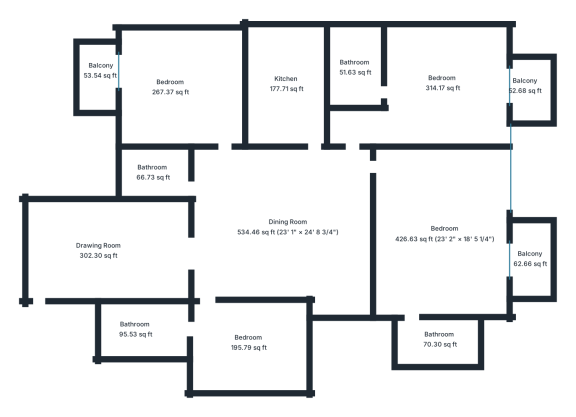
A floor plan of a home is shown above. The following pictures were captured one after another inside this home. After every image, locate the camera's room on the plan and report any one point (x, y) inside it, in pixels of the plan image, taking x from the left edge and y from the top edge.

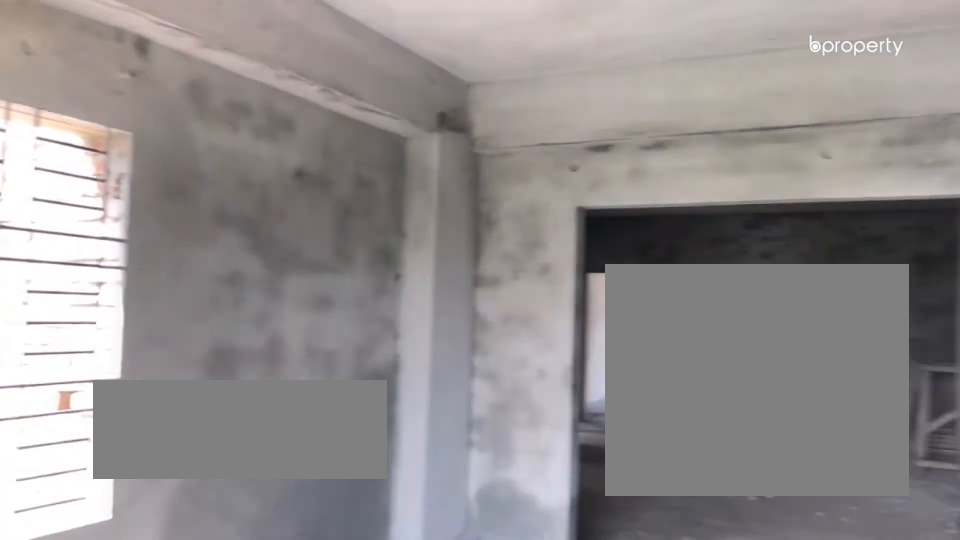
(97, 252)
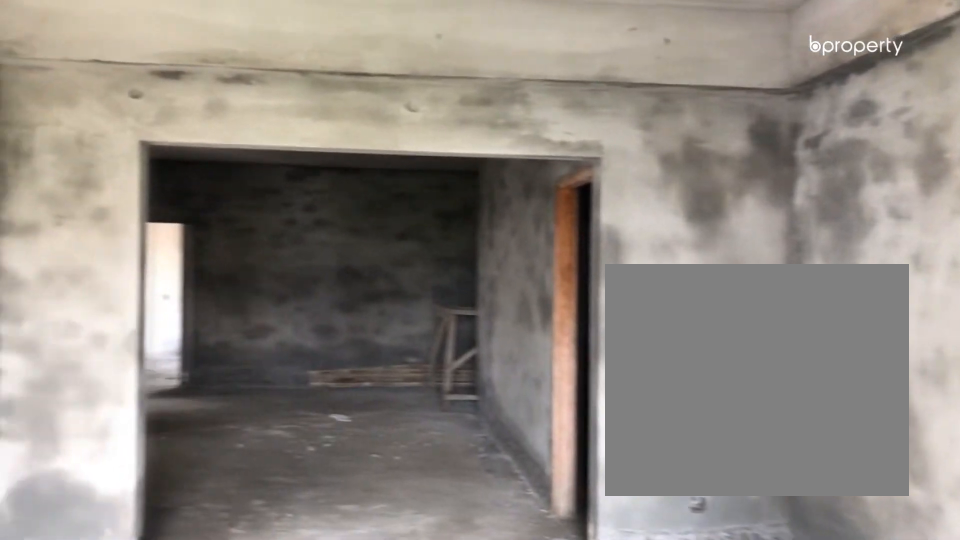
(97, 252)
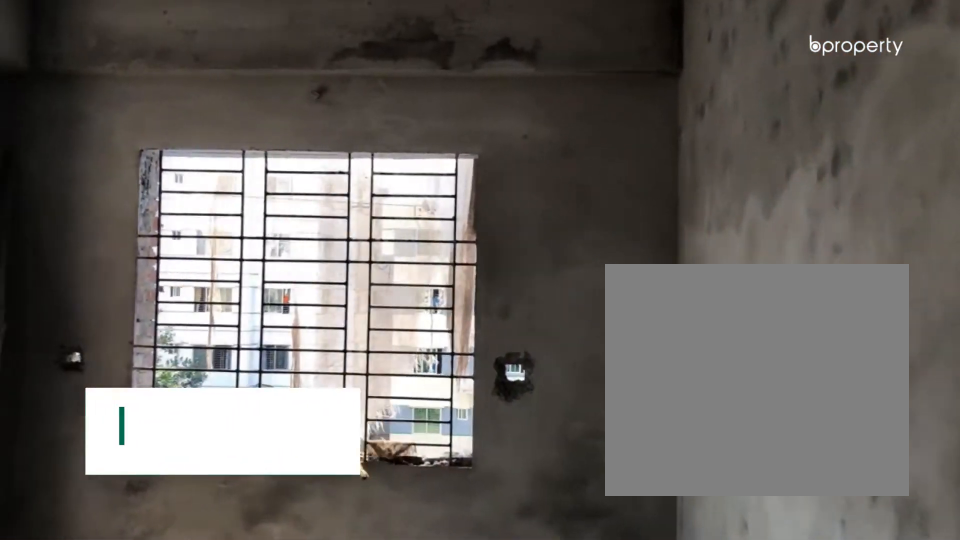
(170, 86)
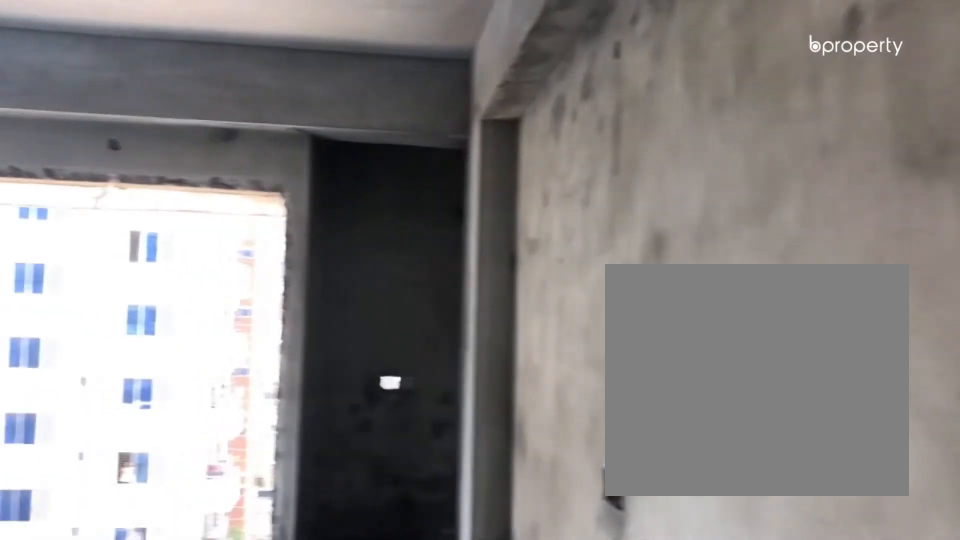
(442, 83)
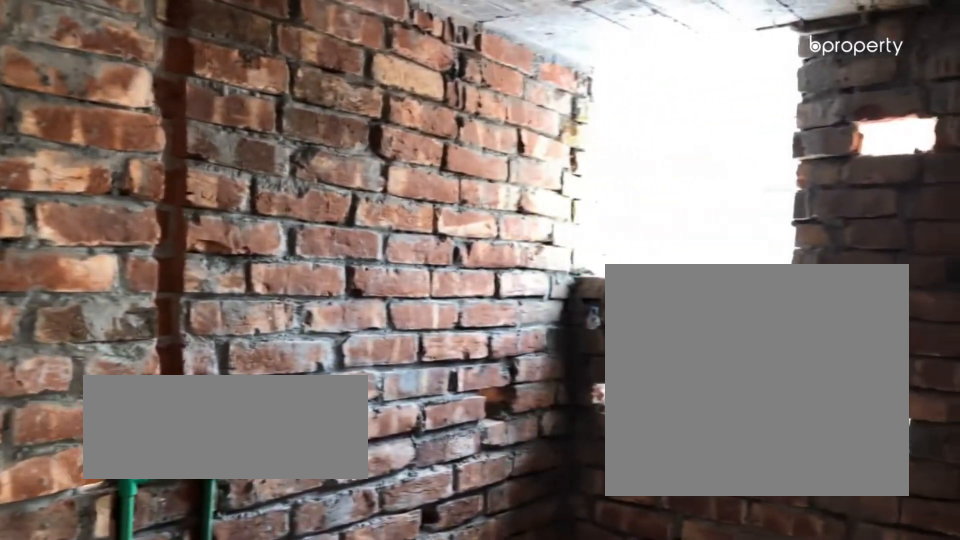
(356, 73)
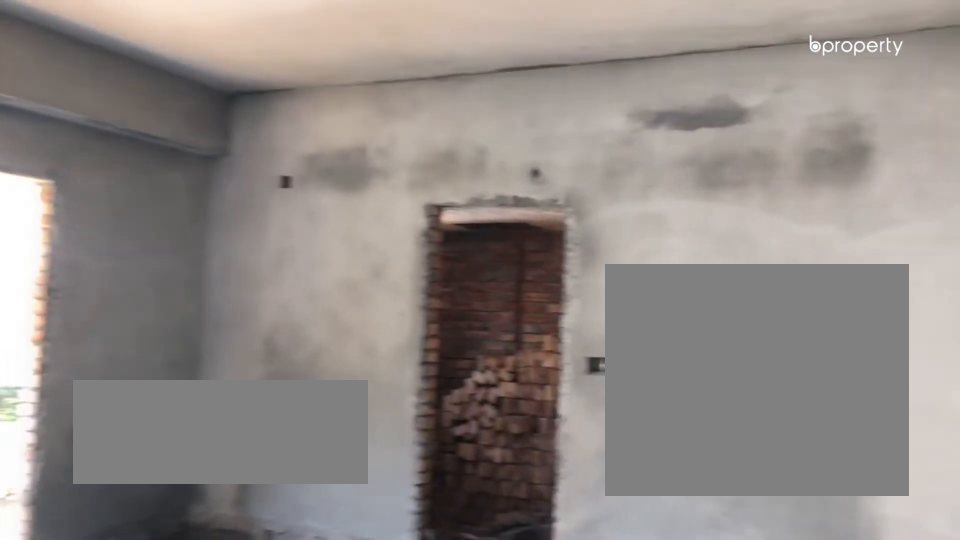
(445, 233)
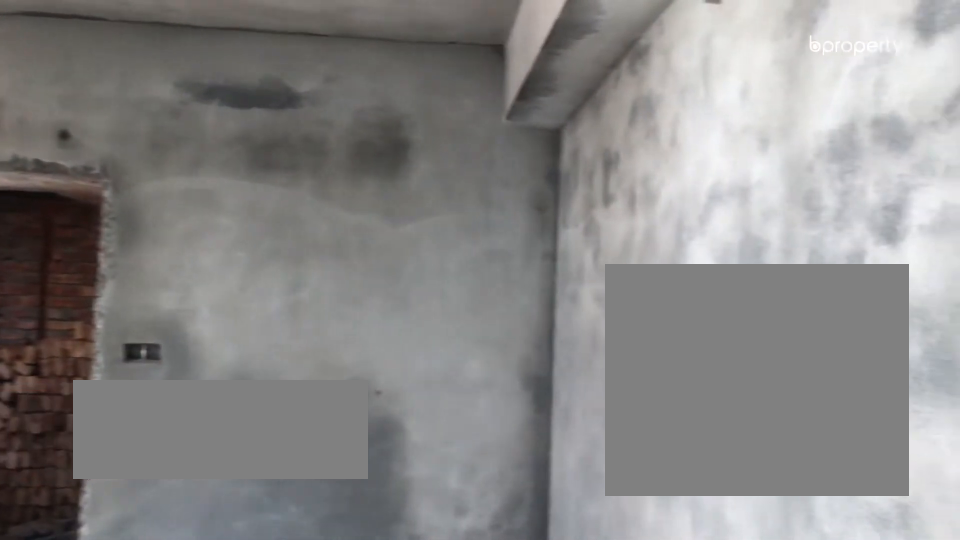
(445, 233)
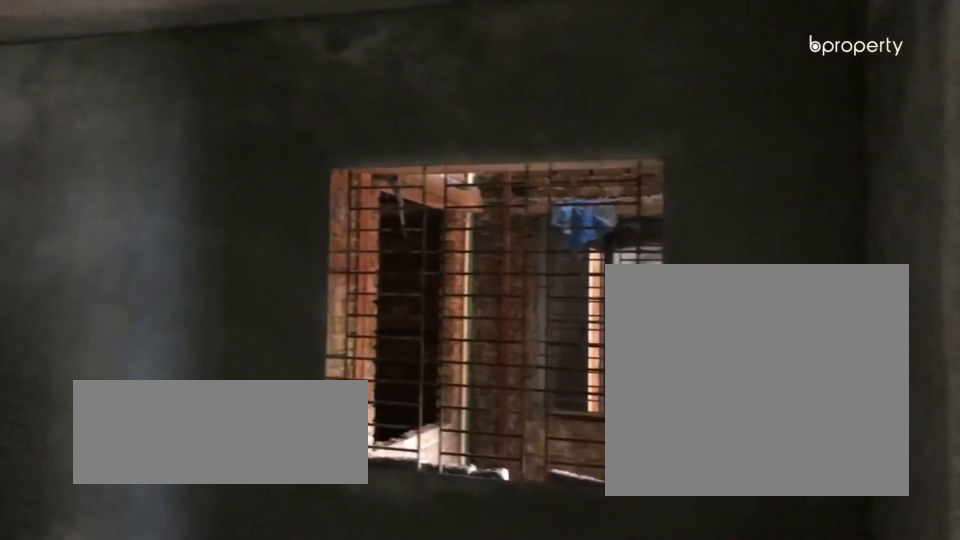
(246, 344)
